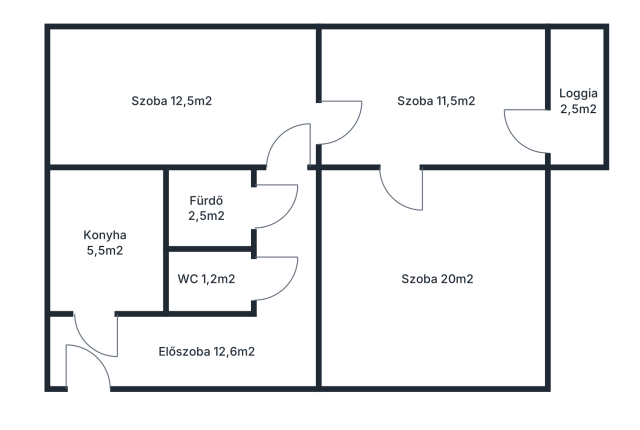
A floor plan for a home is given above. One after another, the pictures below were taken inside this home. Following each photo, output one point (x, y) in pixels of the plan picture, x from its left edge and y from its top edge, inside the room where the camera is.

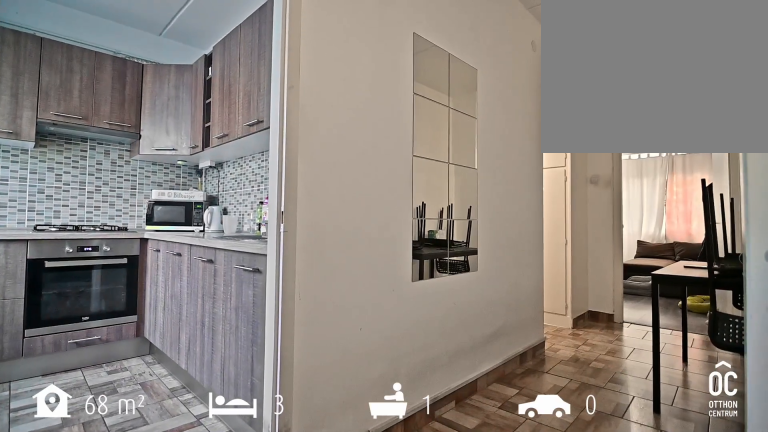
(274, 347)
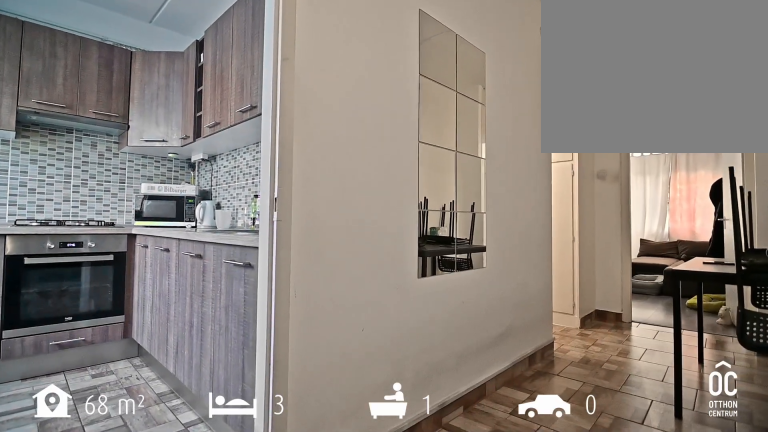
(274, 347)
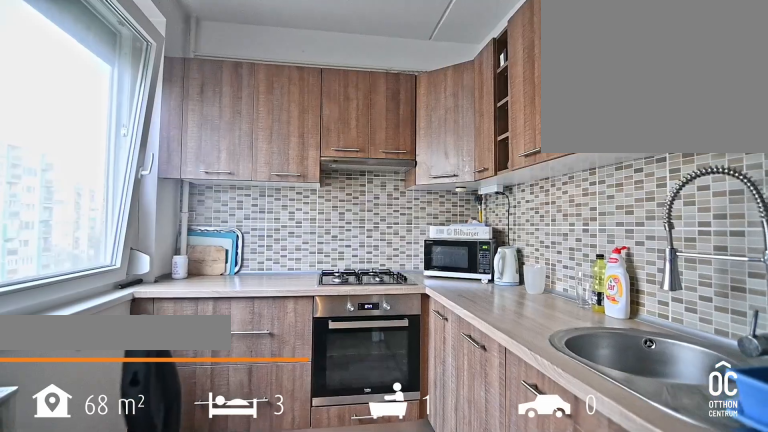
(104, 243)
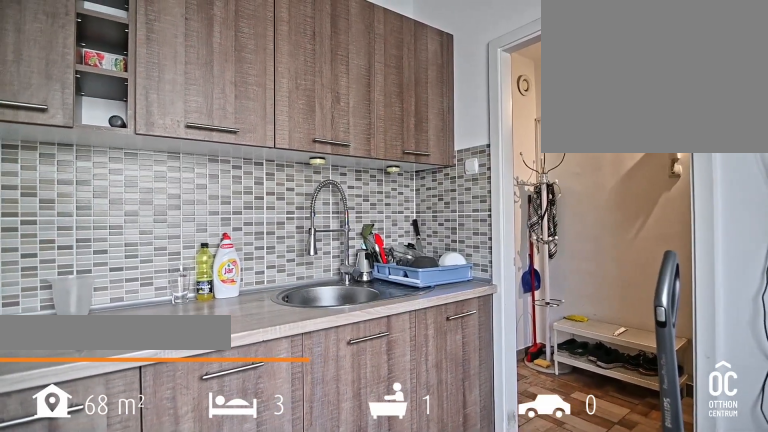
(104, 243)
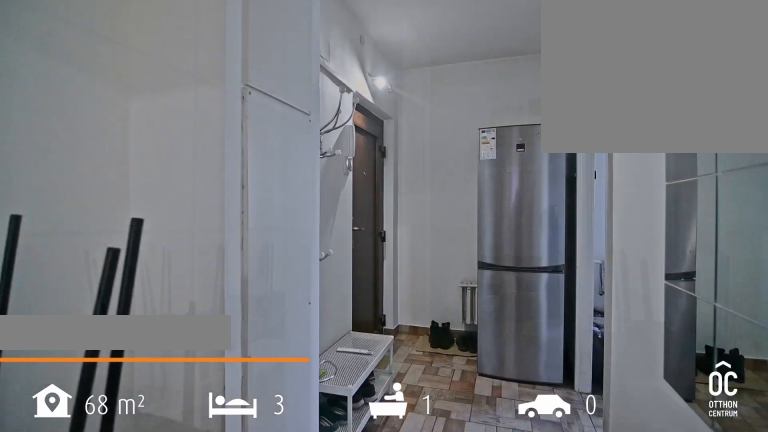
(274, 347)
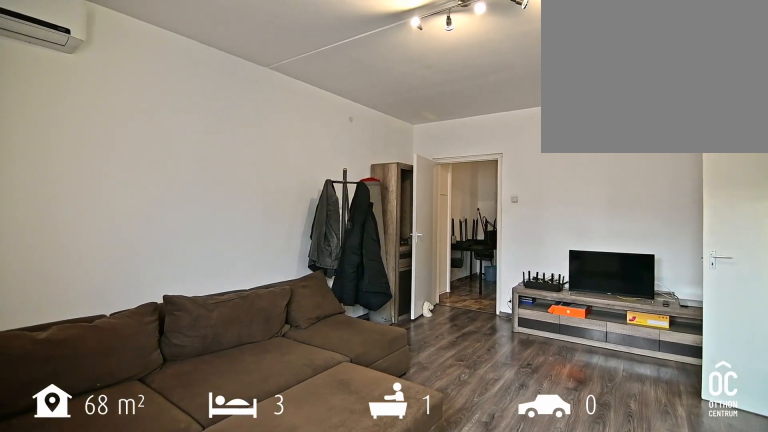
(434, 282)
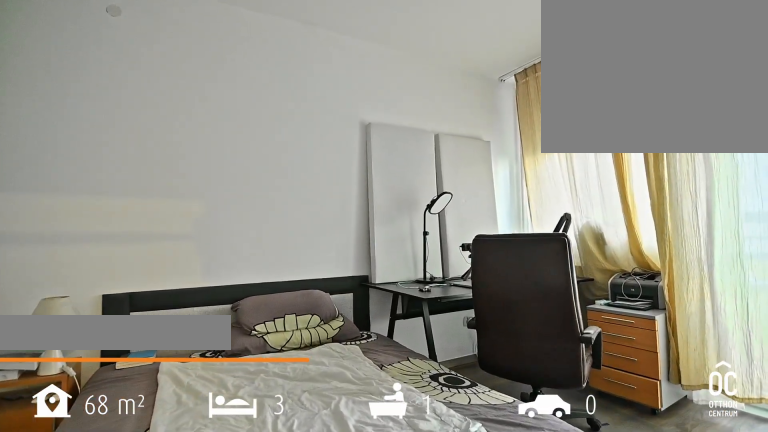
(428, 97)
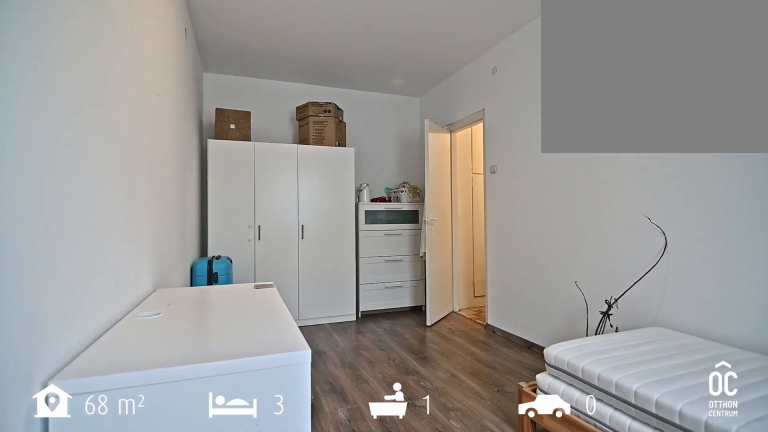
(183, 99)
